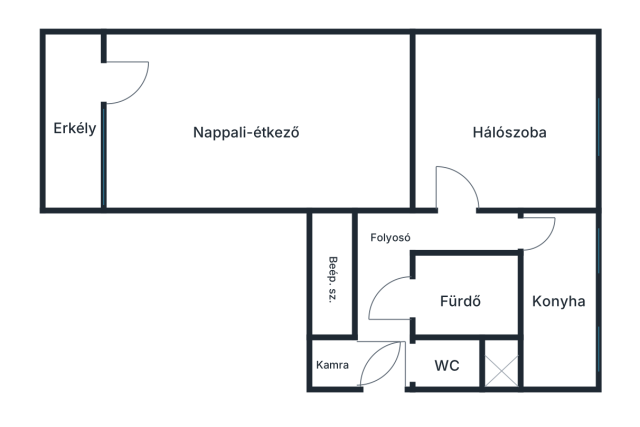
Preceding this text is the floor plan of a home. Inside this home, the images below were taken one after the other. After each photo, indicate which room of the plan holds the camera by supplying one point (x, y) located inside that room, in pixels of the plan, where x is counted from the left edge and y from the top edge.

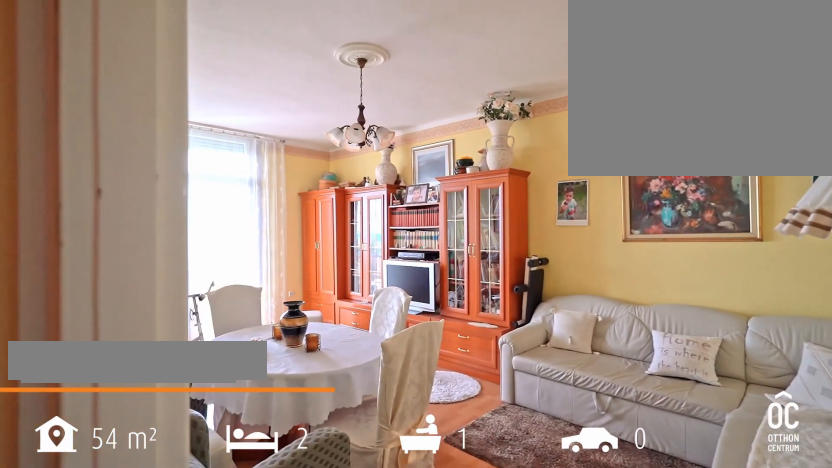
(256, 121)
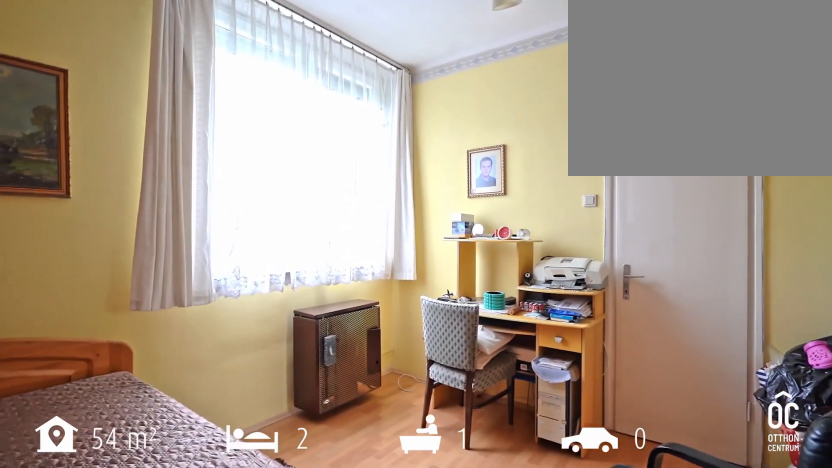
(506, 123)
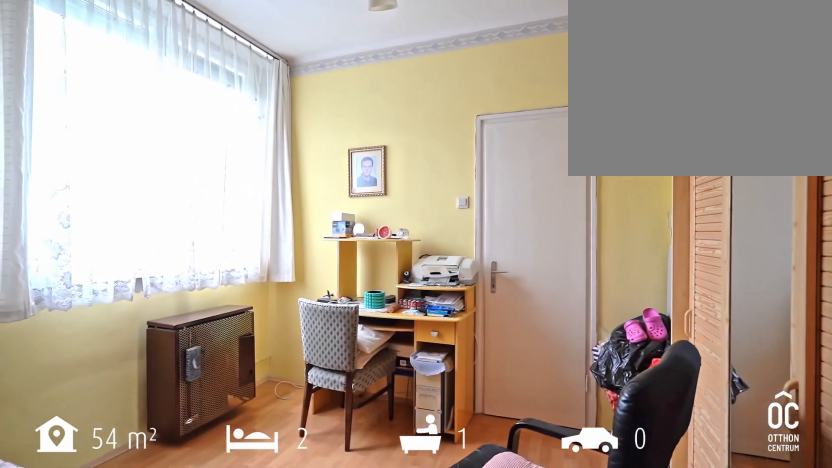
(506, 123)
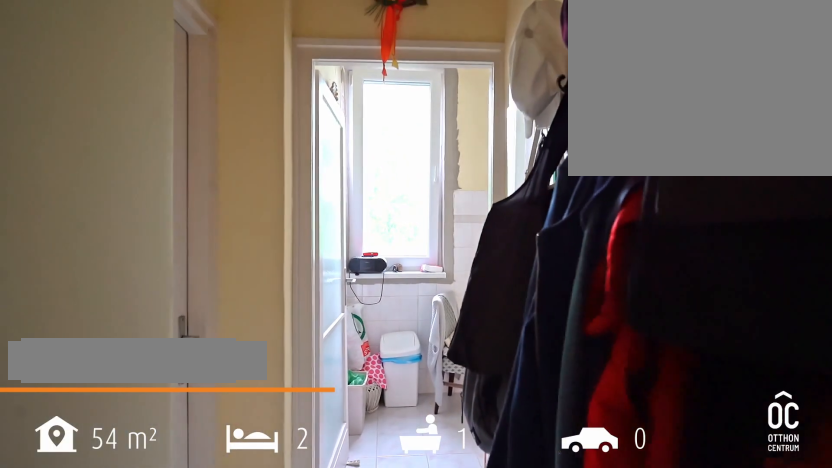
(383, 273)
